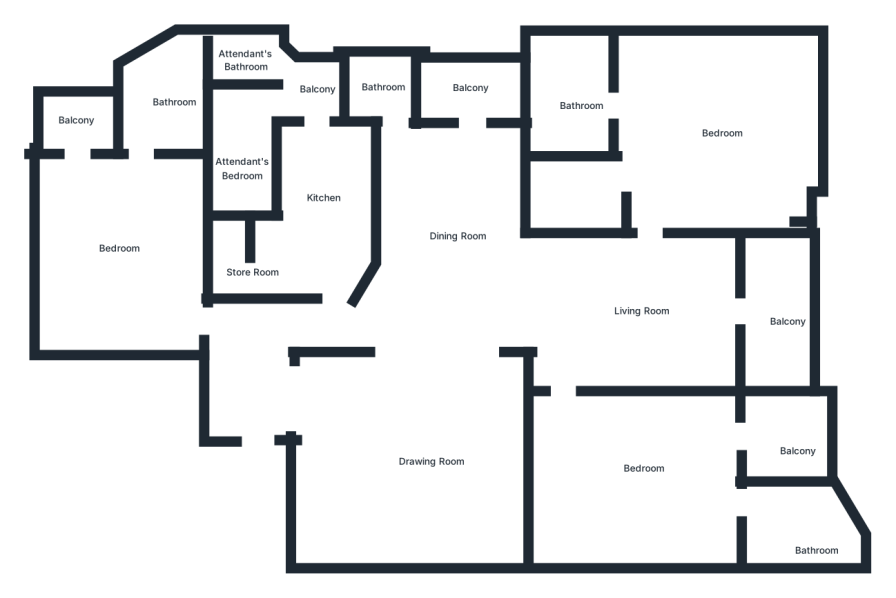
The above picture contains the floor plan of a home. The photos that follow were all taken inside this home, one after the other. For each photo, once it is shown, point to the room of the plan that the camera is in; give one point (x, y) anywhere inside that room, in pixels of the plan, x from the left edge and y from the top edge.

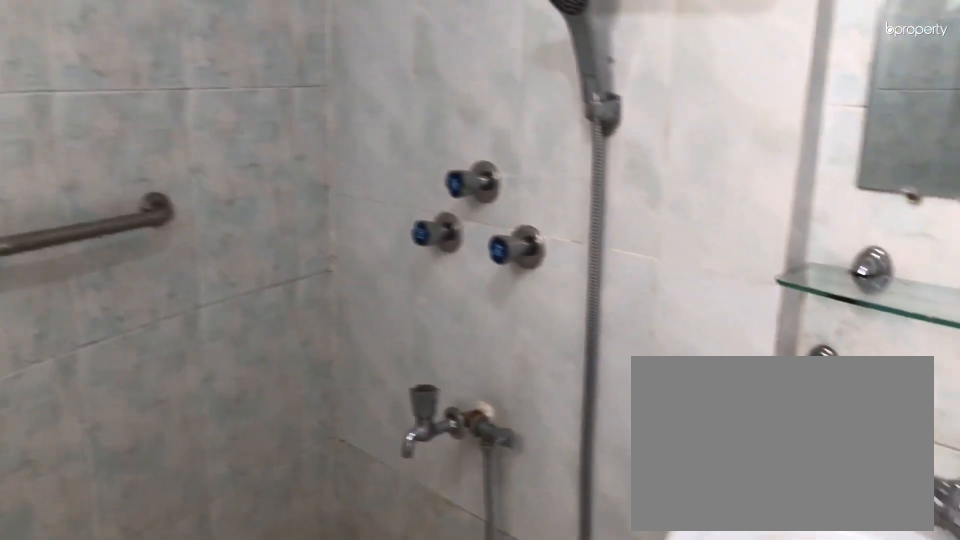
(166, 84)
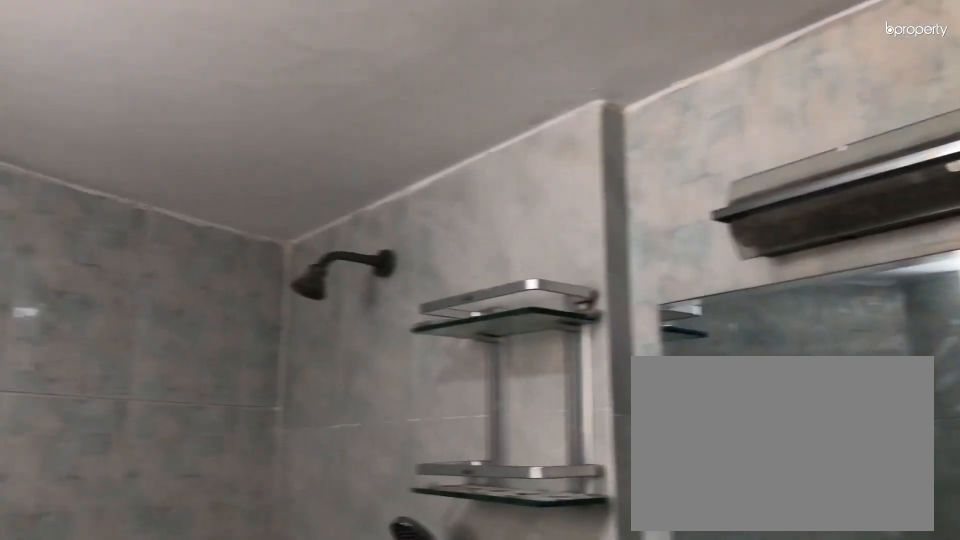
(155, 92)
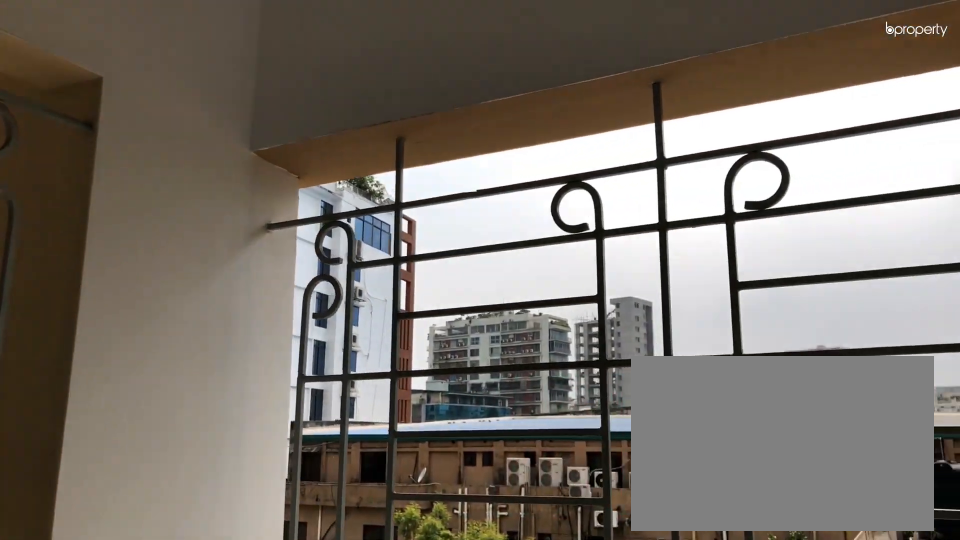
(85, 121)
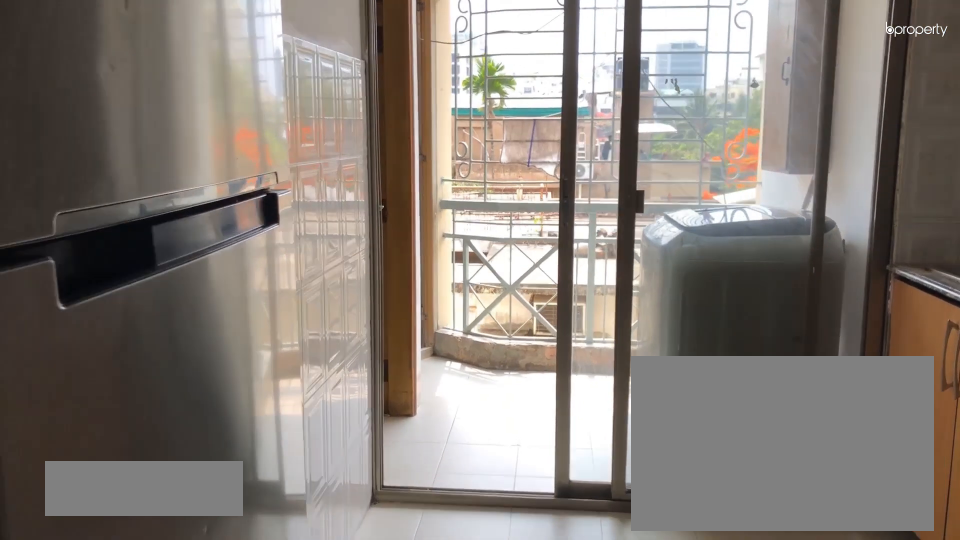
(325, 194)
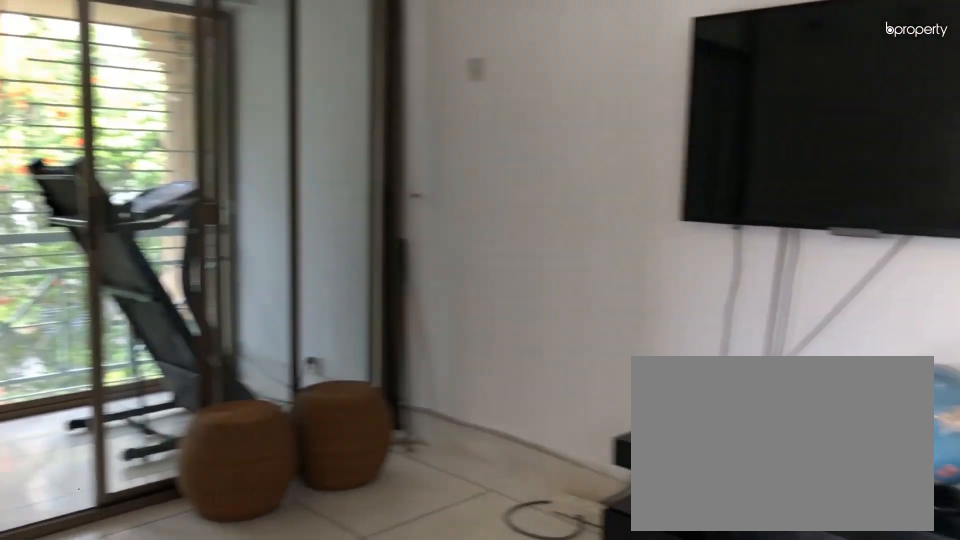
(642, 305)
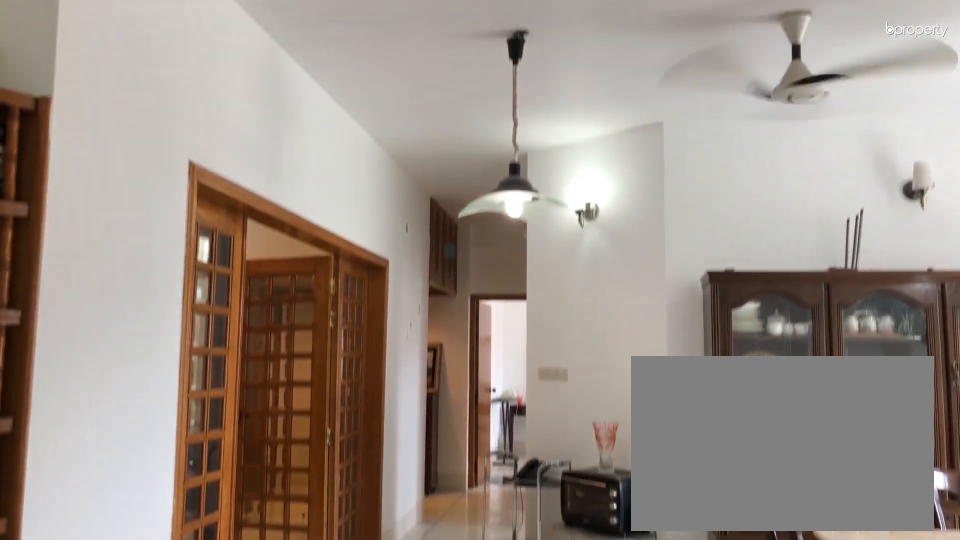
(649, 307)
